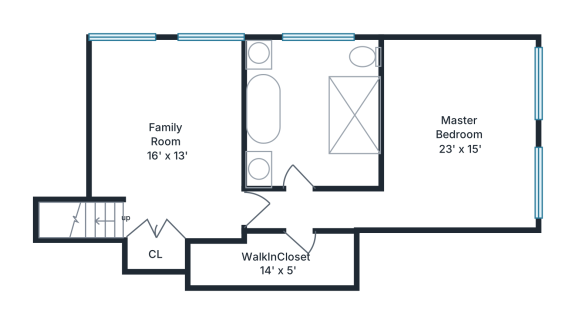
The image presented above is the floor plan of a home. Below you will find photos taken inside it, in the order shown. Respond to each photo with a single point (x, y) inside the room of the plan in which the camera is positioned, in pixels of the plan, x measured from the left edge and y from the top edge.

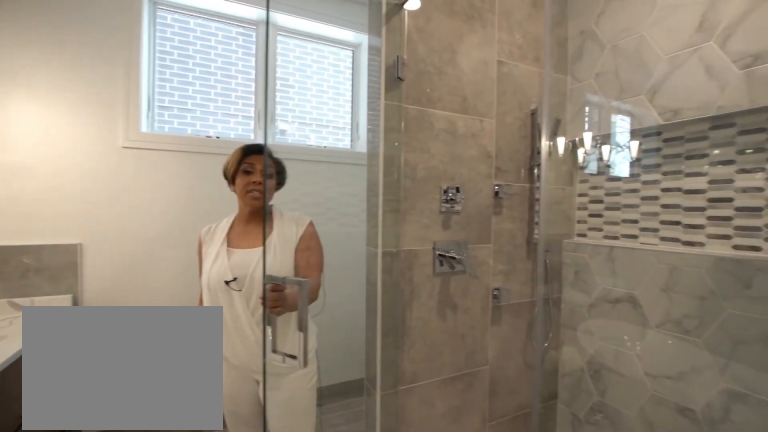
(313, 114)
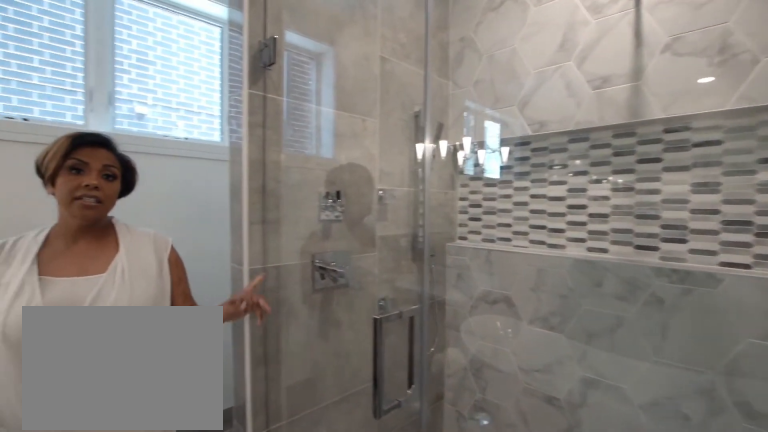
(313, 114)
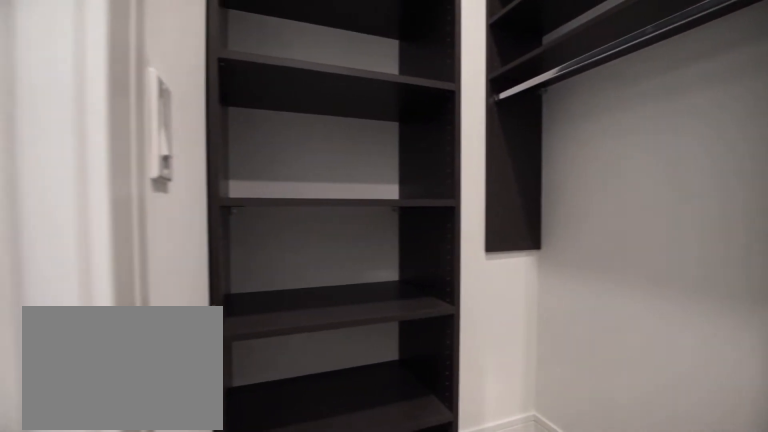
(274, 260)
